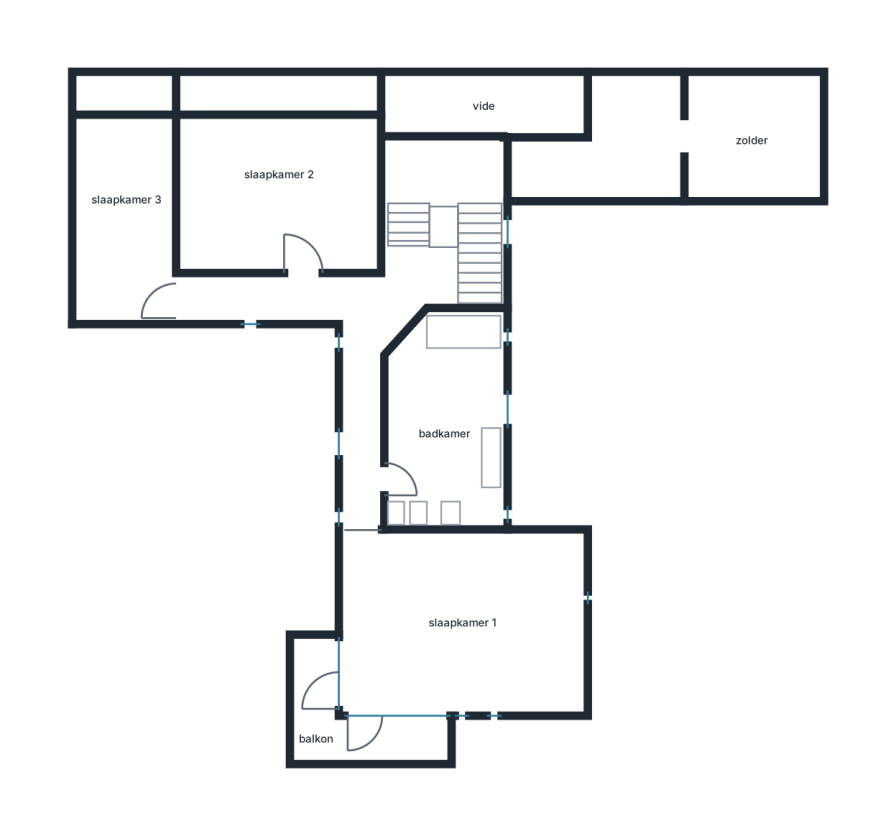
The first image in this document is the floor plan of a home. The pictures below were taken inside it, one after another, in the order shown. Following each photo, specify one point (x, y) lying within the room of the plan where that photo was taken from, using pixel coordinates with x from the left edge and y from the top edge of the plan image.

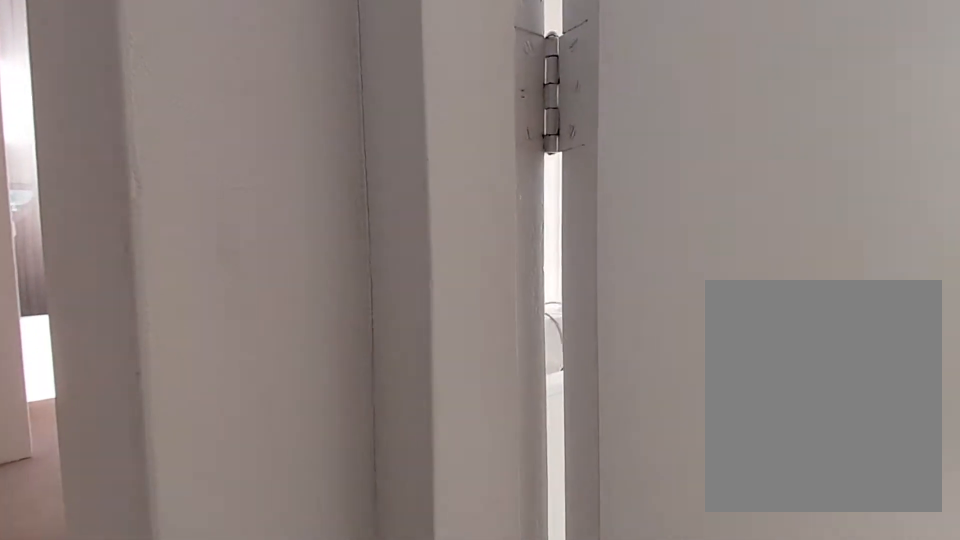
(373, 289)
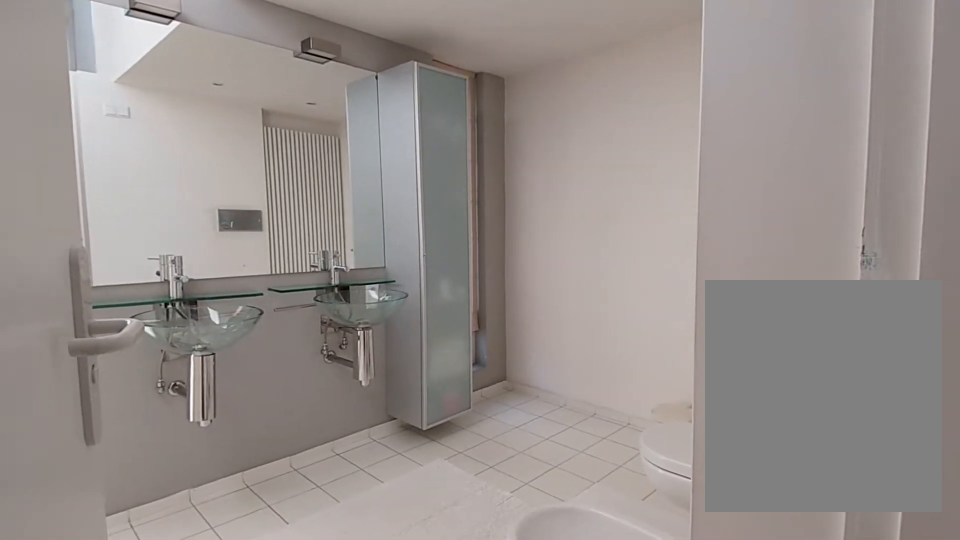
(445, 425)
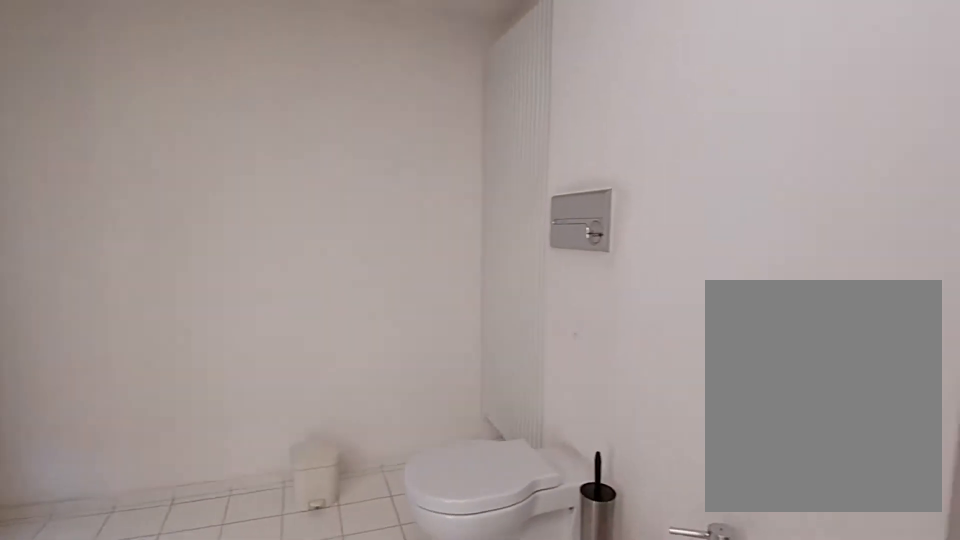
(445, 425)
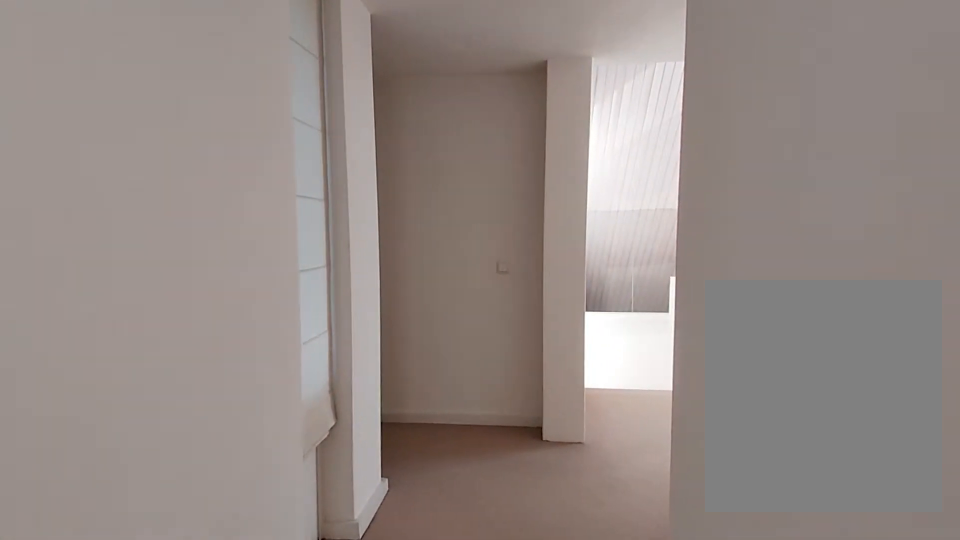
(373, 289)
